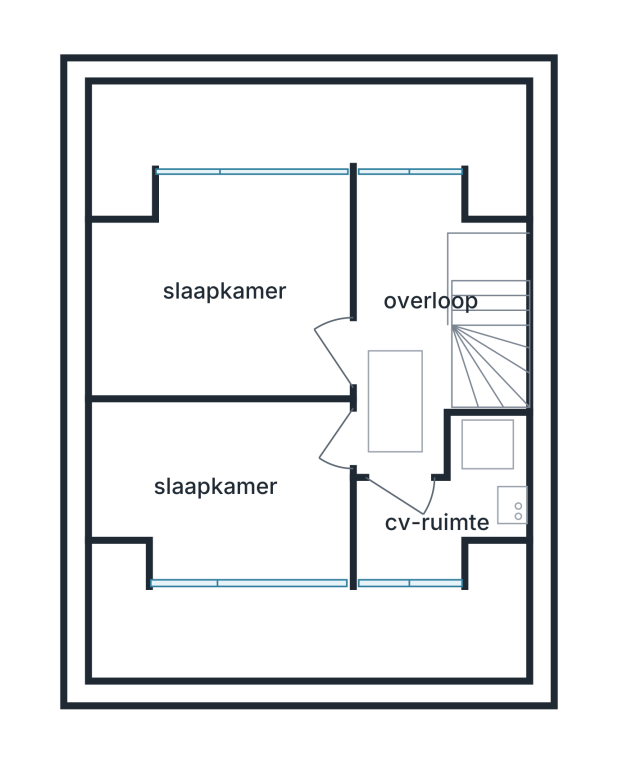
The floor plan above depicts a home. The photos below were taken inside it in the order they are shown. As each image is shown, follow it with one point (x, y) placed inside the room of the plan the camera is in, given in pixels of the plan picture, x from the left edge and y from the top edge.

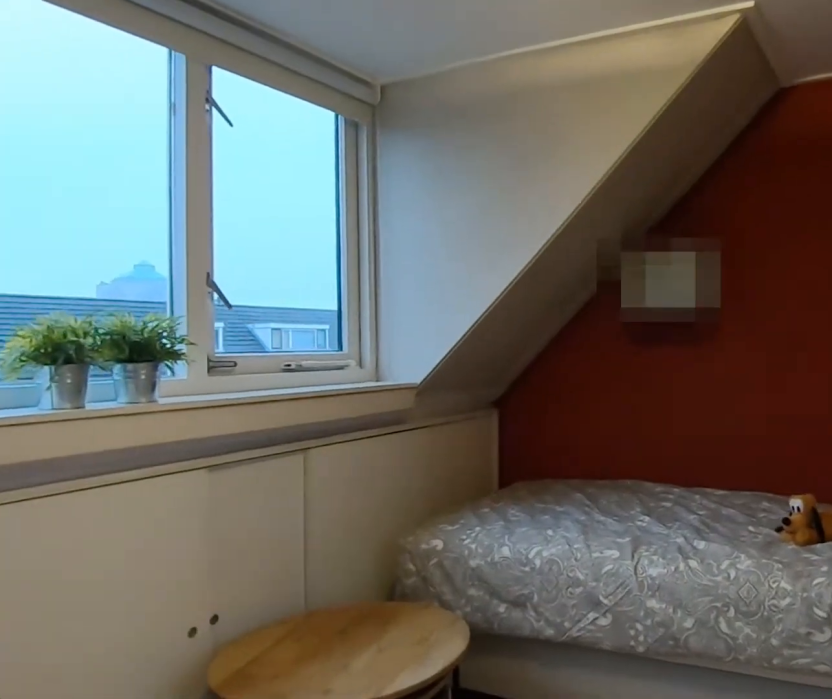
(224, 488)
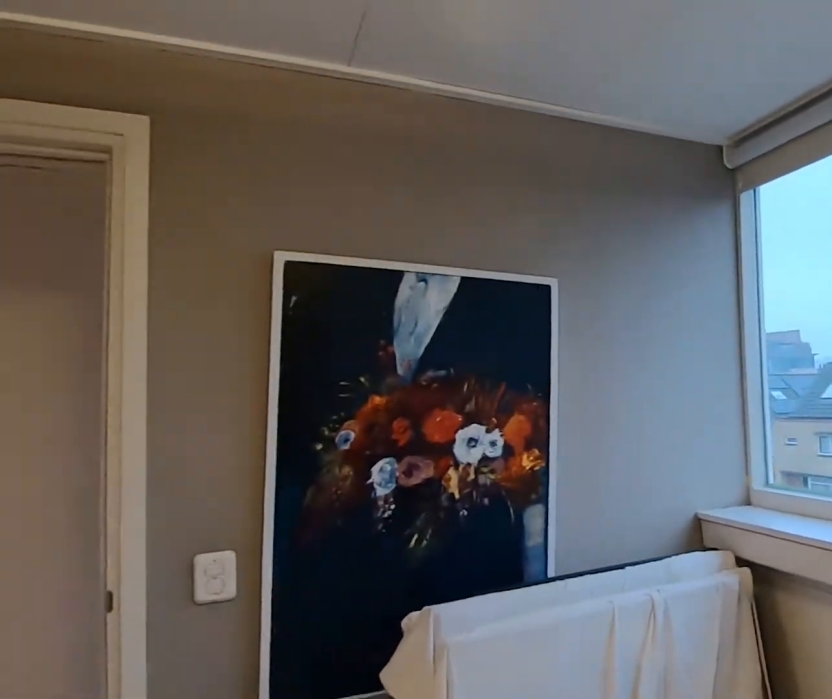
(224, 488)
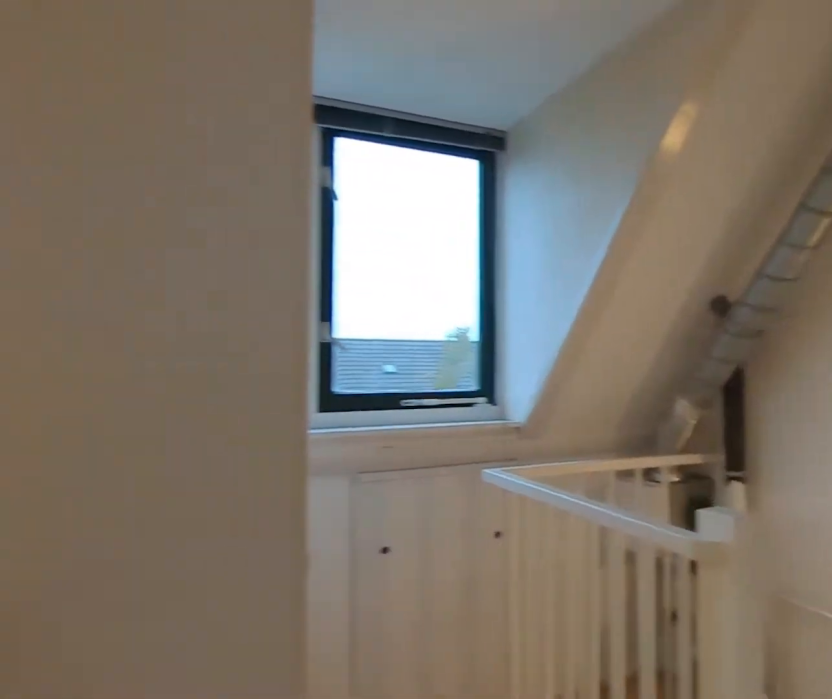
(410, 297)
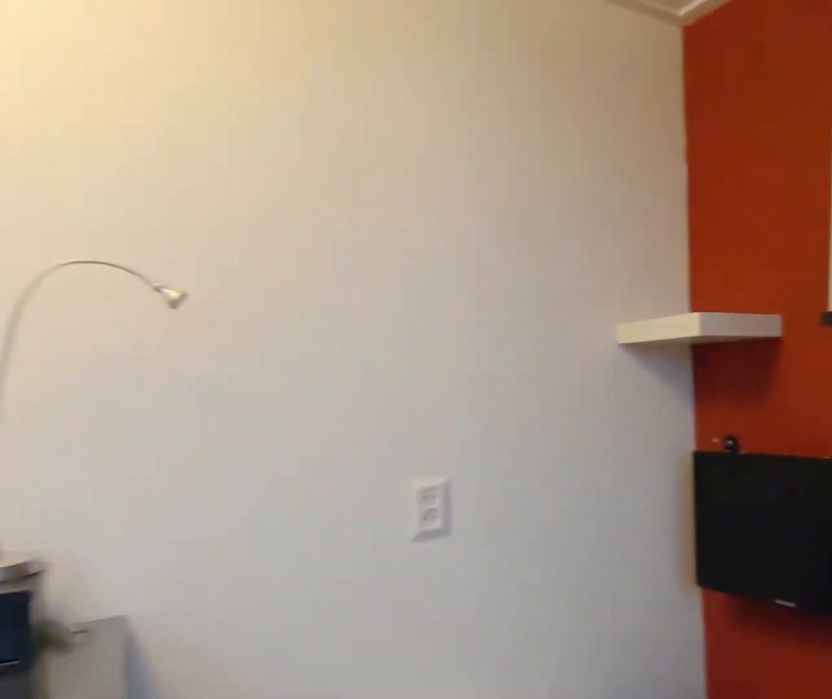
(223, 287)
